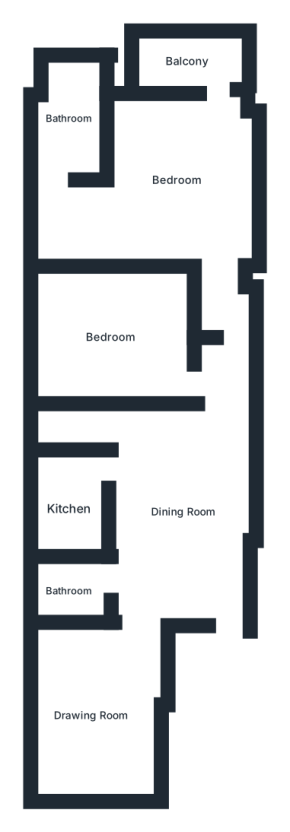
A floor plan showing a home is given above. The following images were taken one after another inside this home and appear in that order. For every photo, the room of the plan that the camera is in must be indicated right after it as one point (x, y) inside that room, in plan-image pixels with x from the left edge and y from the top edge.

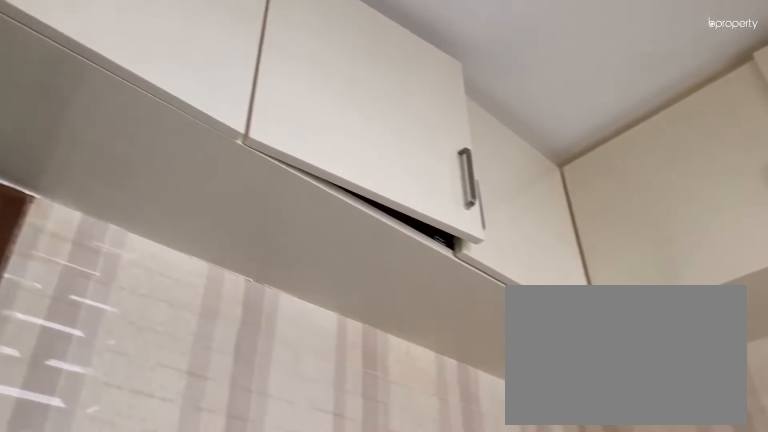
(69, 504)
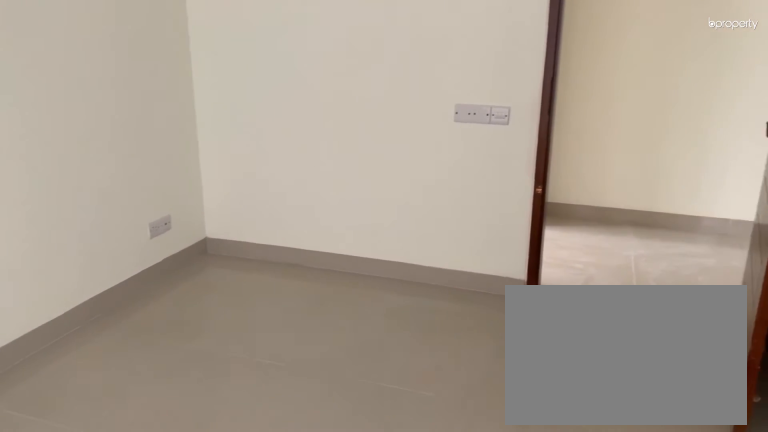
(110, 337)
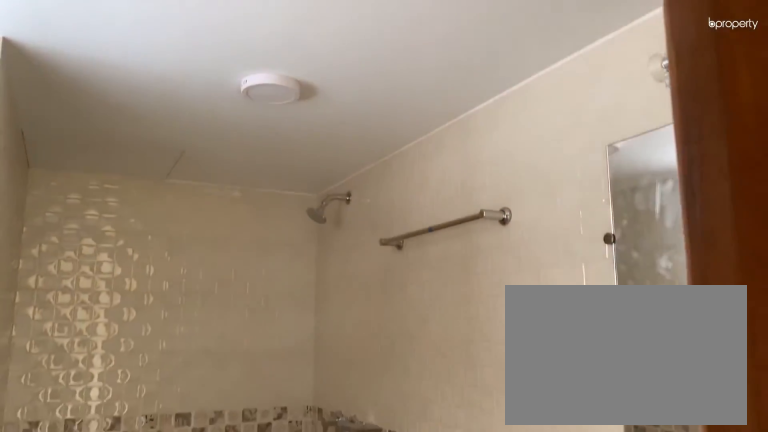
(66, 117)
